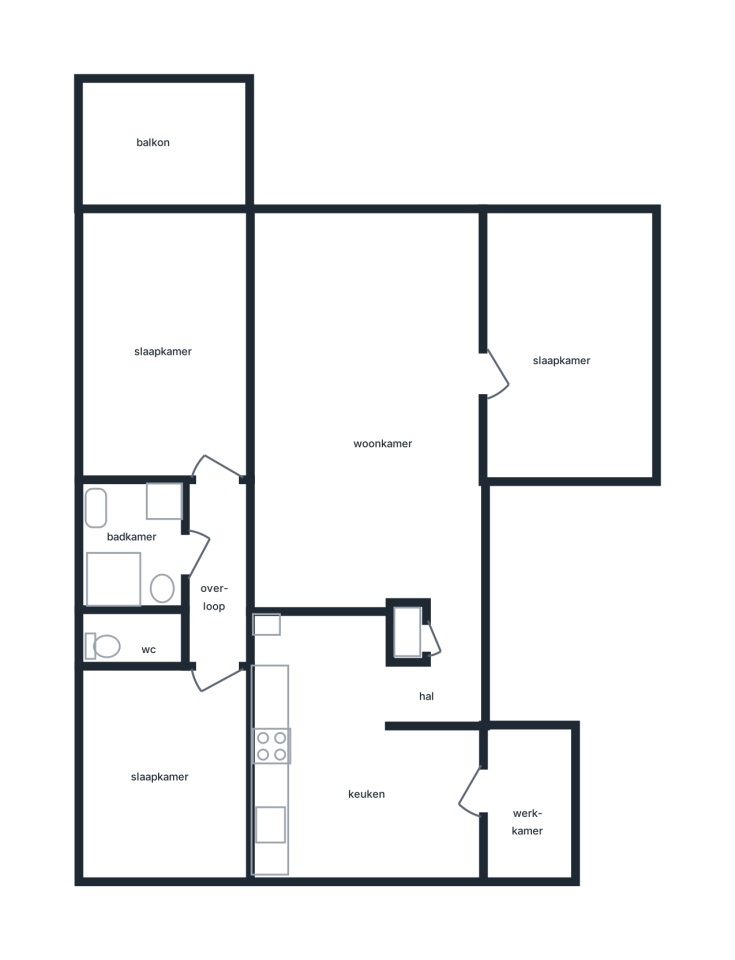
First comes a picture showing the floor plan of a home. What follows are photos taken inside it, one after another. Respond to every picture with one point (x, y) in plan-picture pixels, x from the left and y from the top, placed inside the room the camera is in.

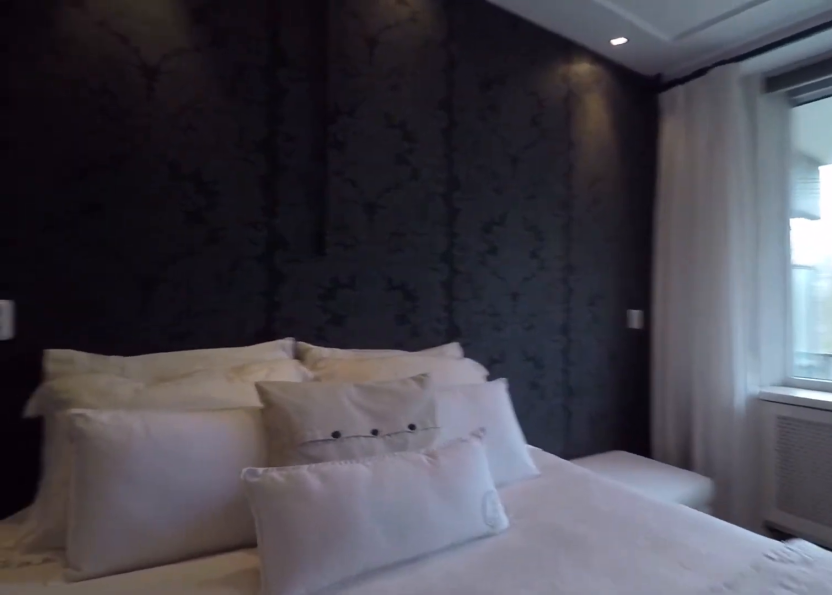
(167, 347)
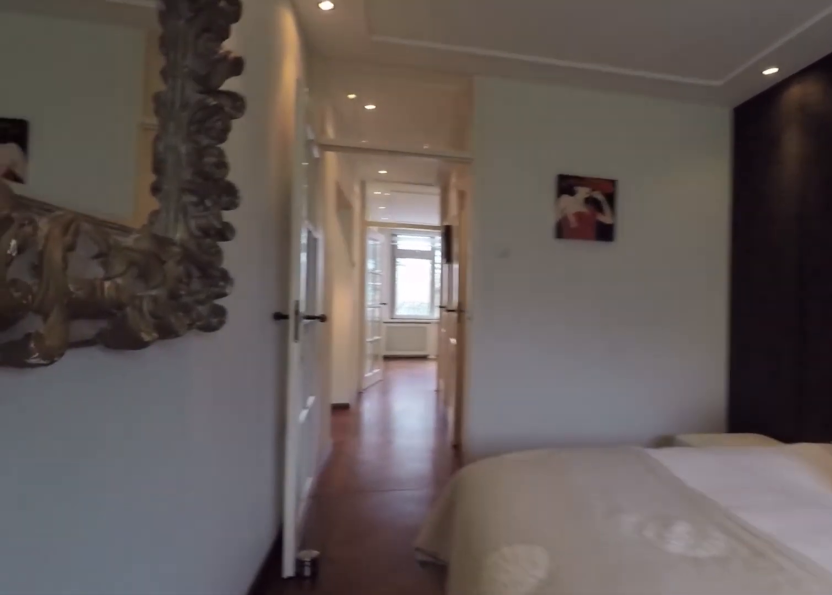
(167, 347)
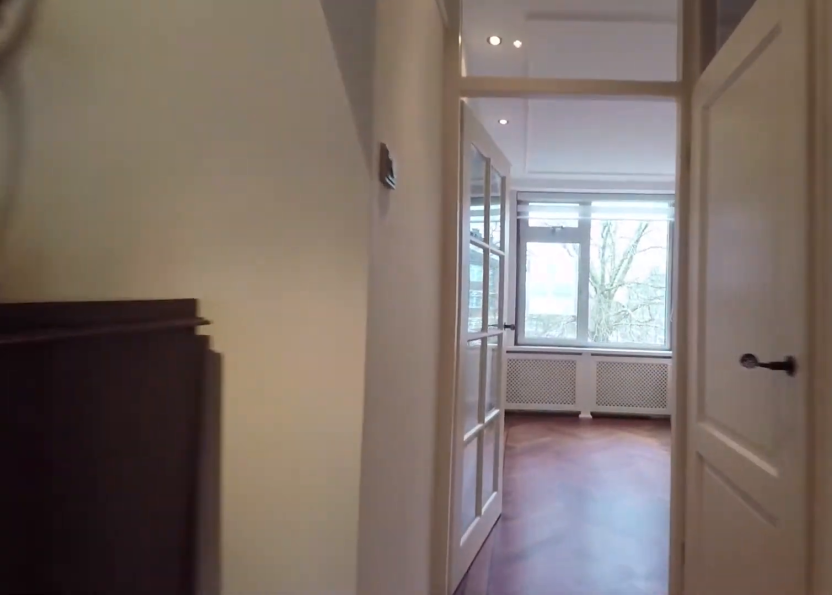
(217, 575)
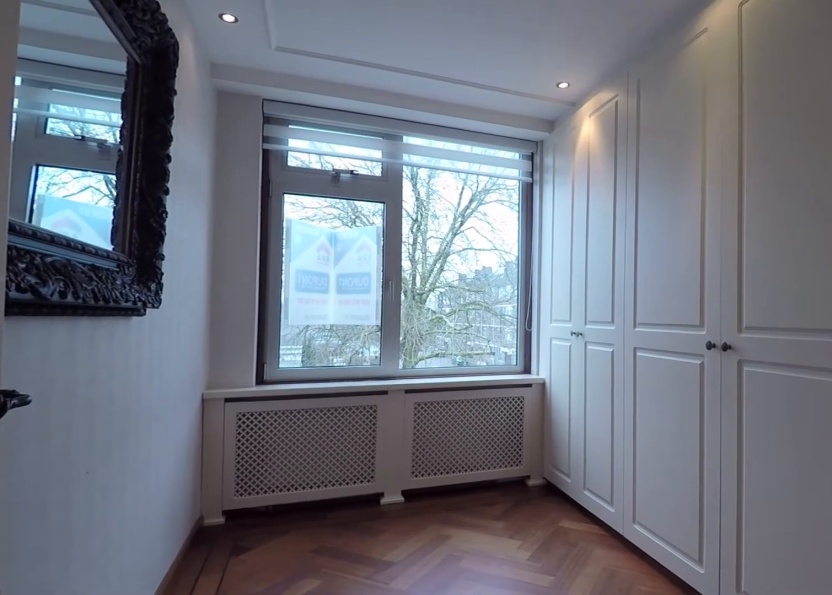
(167, 771)
